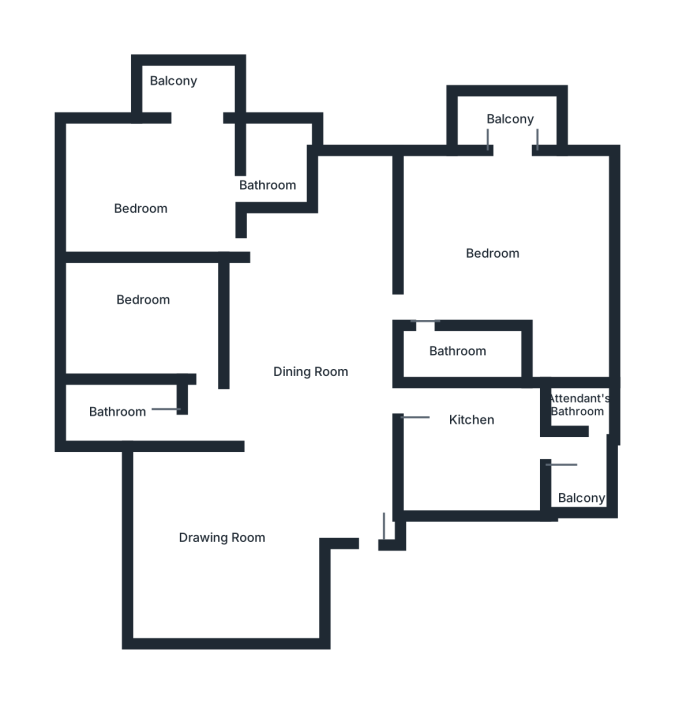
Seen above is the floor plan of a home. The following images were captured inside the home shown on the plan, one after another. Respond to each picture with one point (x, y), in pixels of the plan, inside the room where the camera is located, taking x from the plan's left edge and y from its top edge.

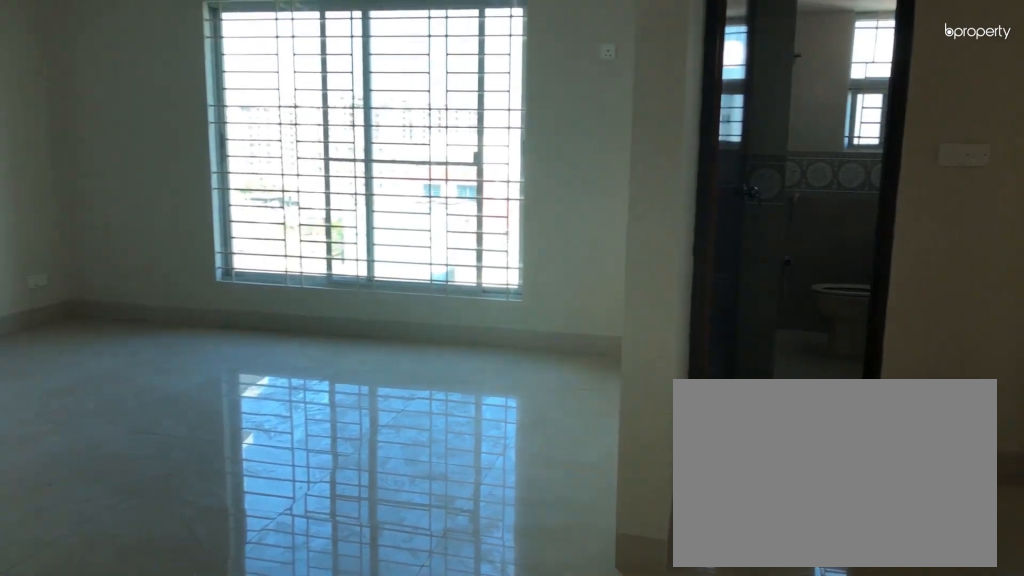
(296, 464)
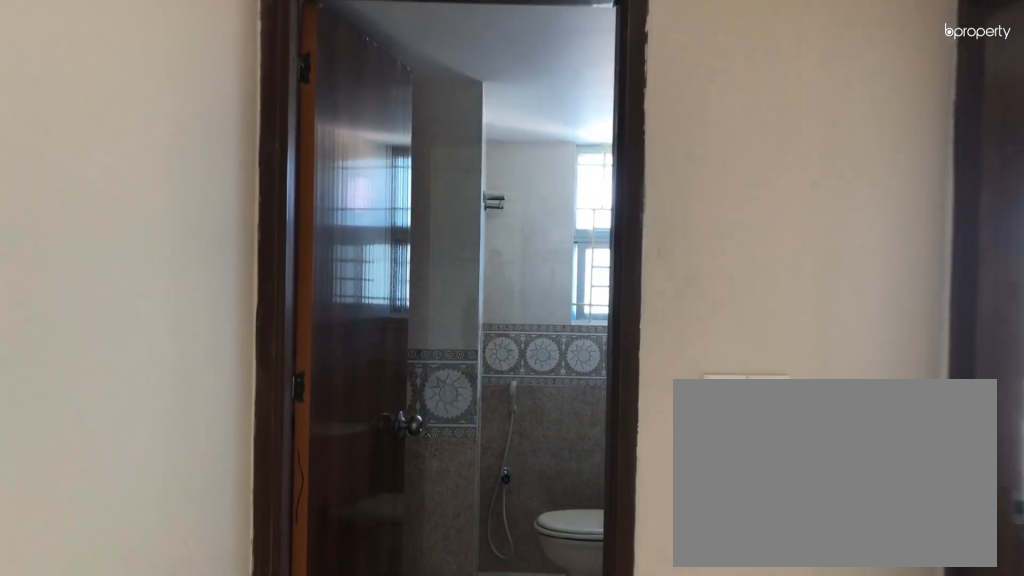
(296, 464)
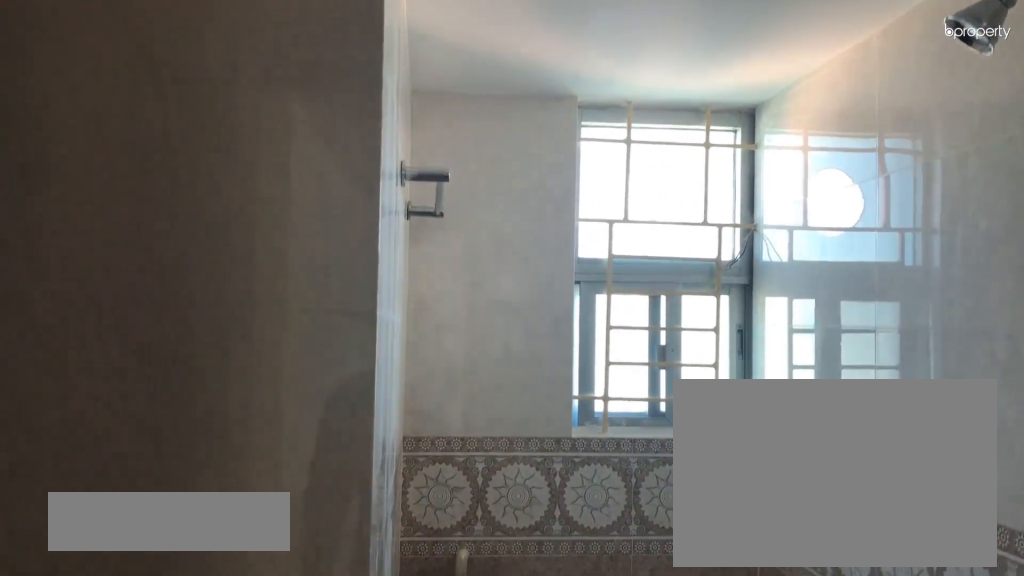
(149, 410)
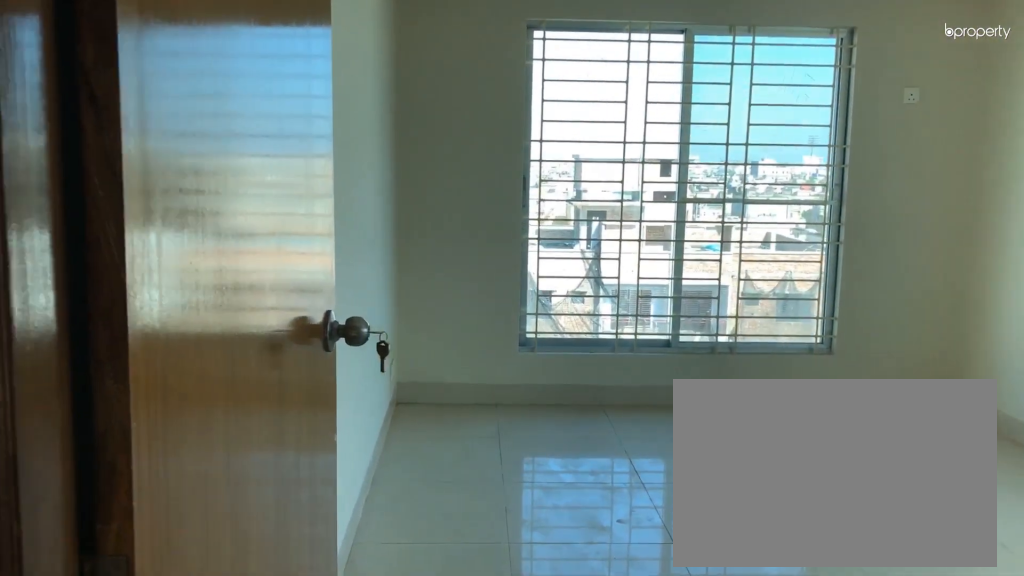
(283, 253)
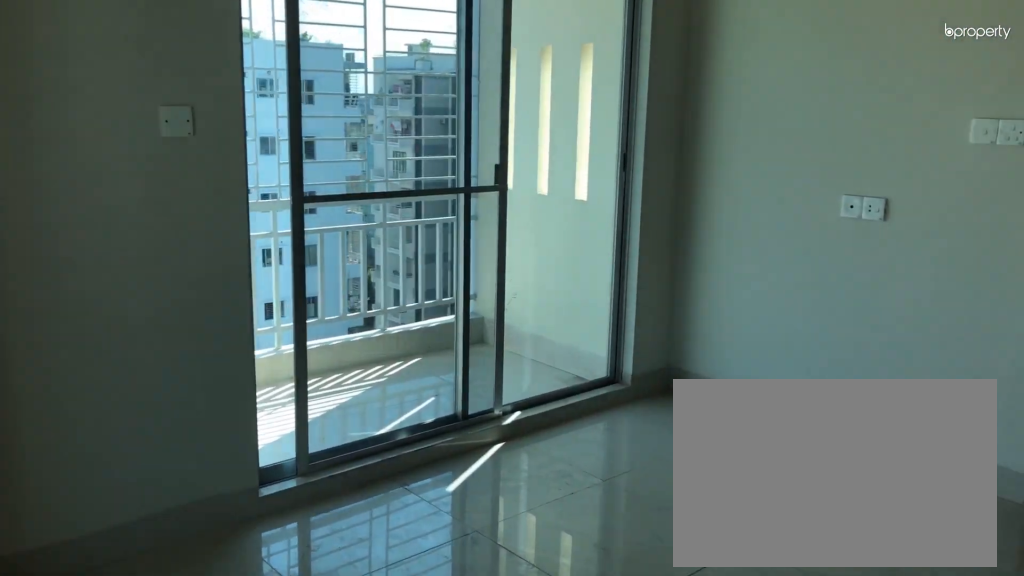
(162, 185)
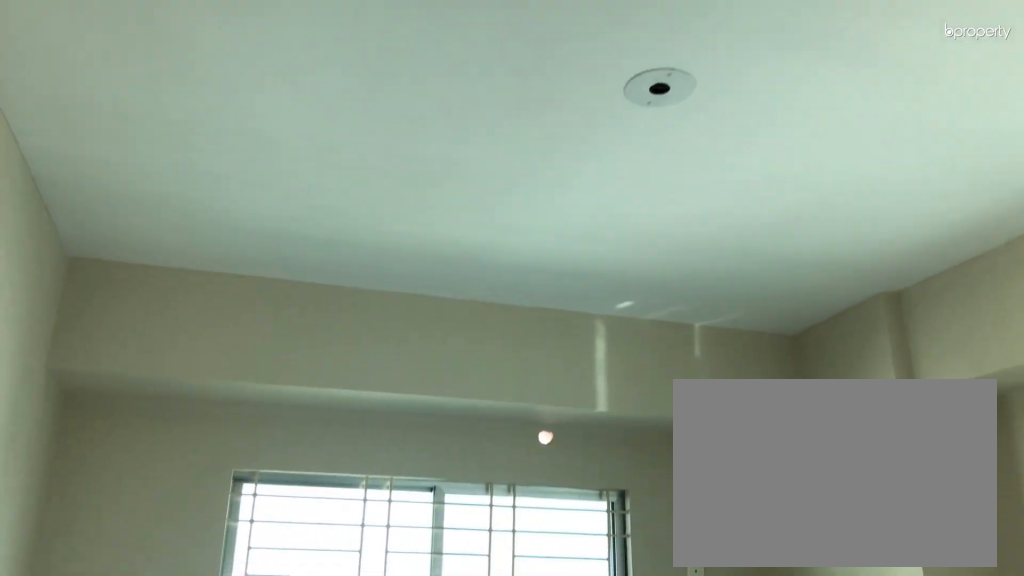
(162, 185)
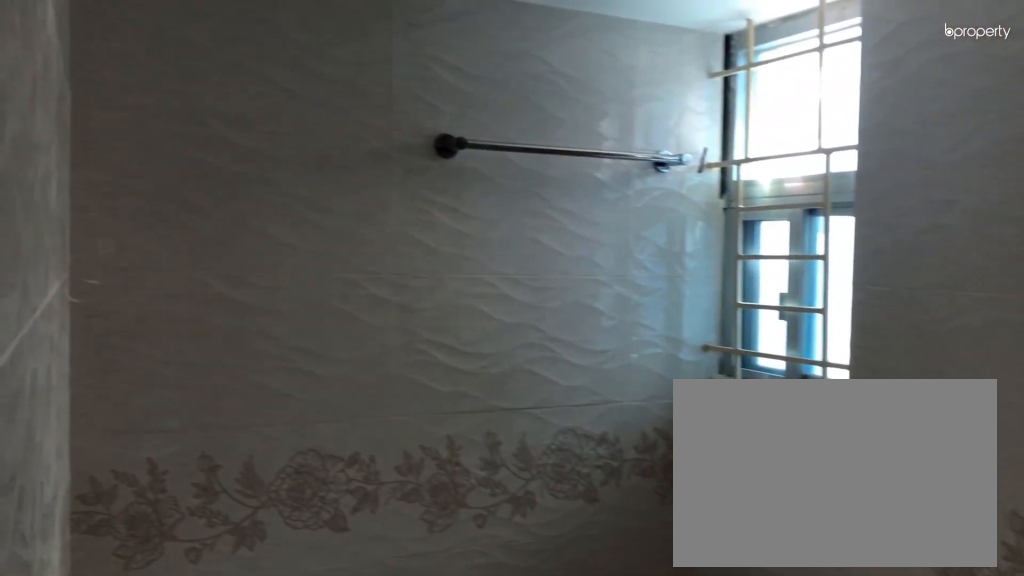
(278, 173)
